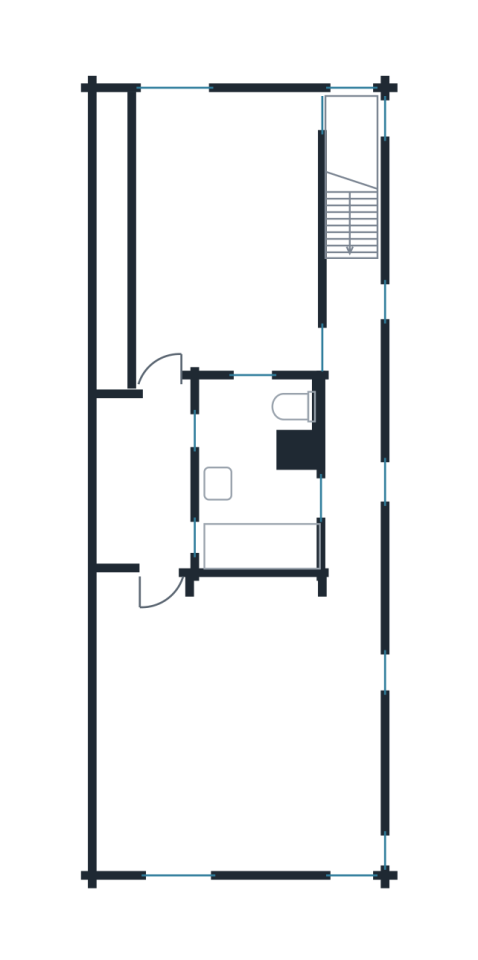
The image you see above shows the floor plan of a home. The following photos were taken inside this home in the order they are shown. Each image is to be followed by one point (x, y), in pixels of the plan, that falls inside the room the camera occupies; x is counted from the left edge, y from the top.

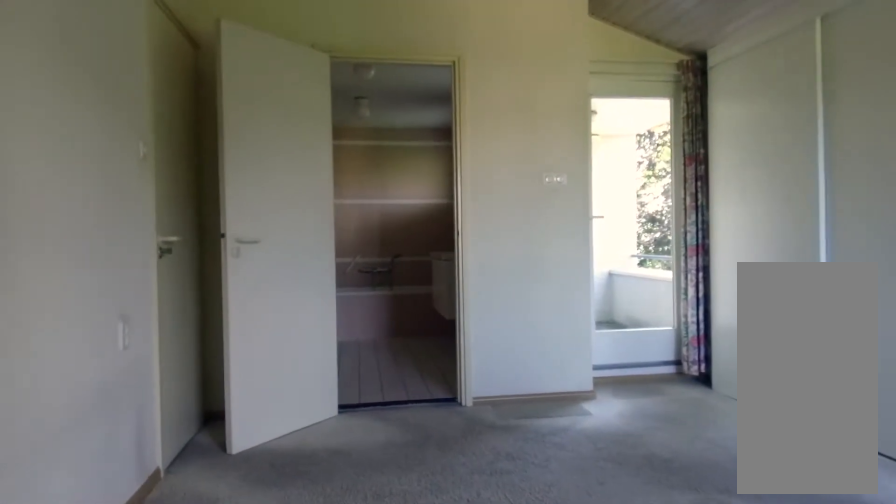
(208, 238)
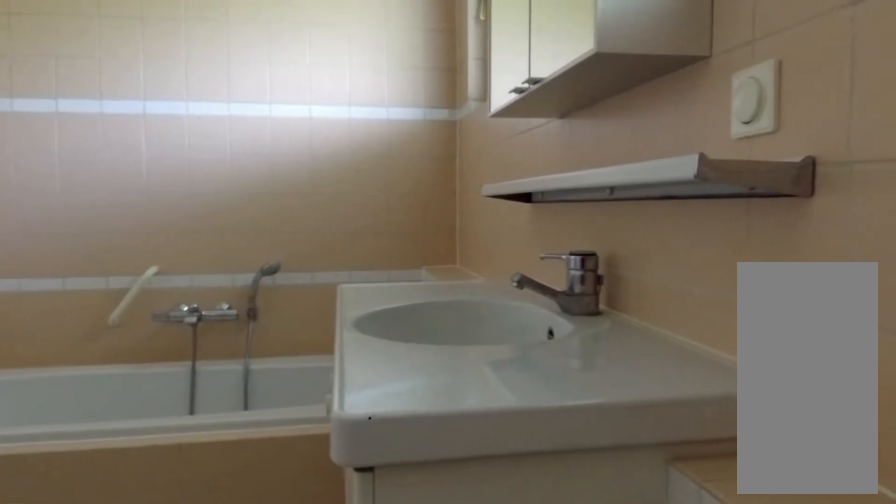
(257, 455)
